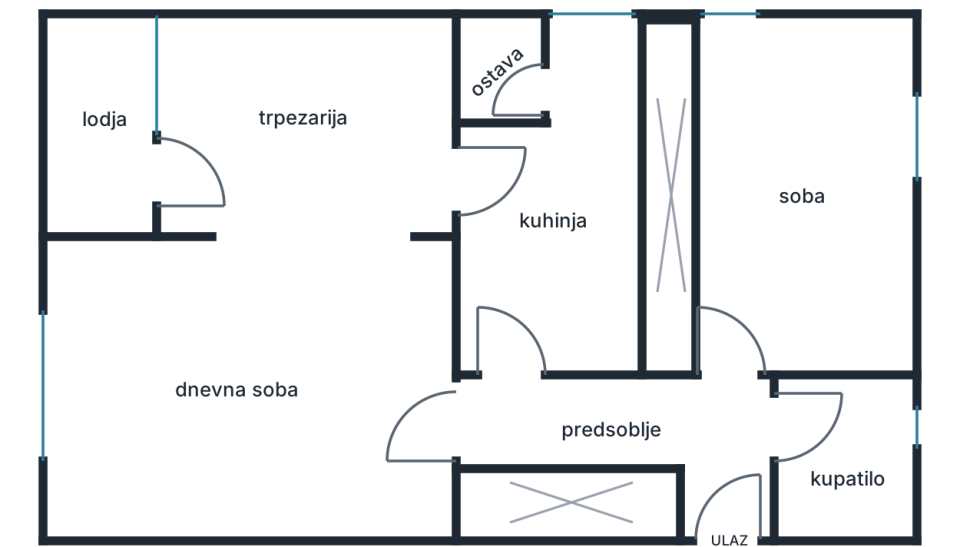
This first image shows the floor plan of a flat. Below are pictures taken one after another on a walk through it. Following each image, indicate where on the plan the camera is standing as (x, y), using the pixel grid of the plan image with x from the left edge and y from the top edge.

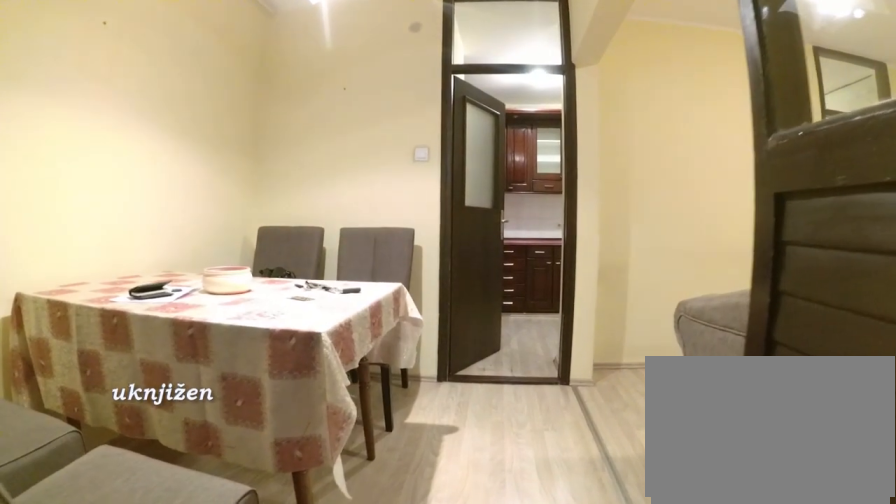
(178, 176)
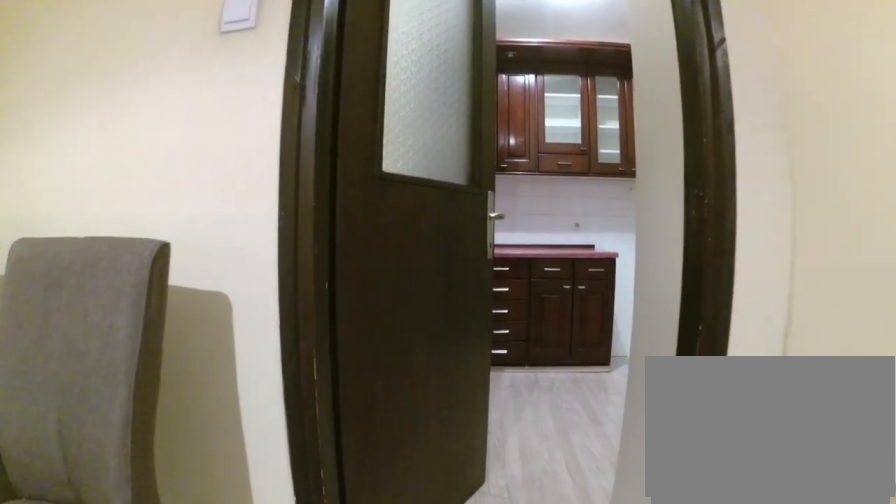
(364, 176)
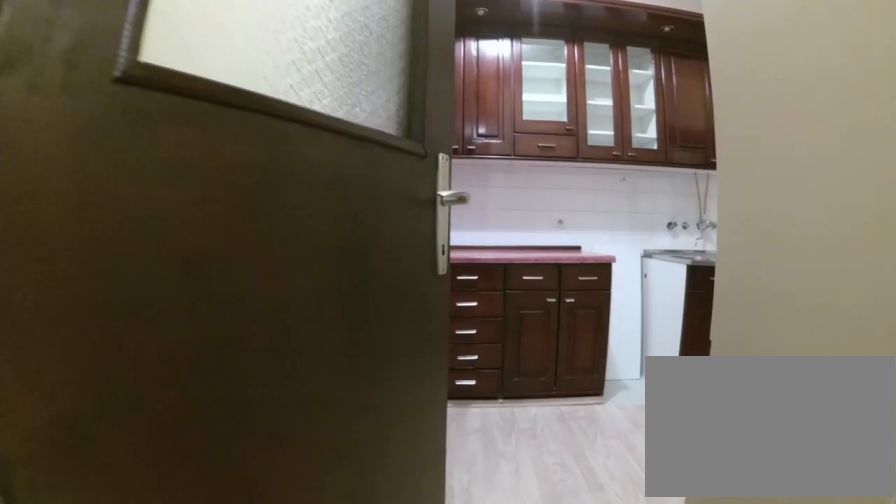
(410, 176)
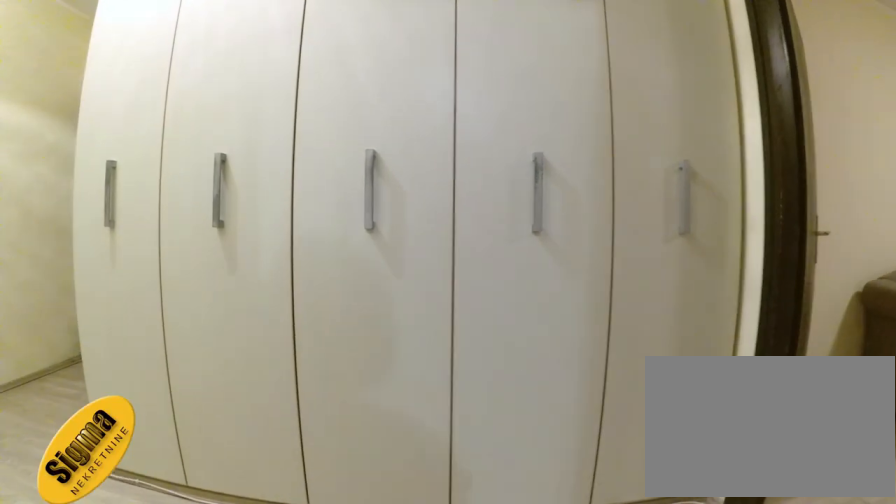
(515, 337)
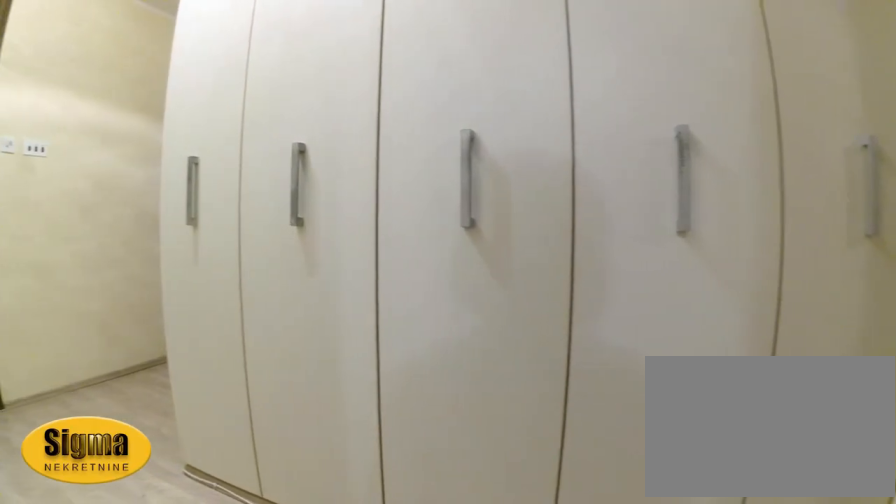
(509, 352)
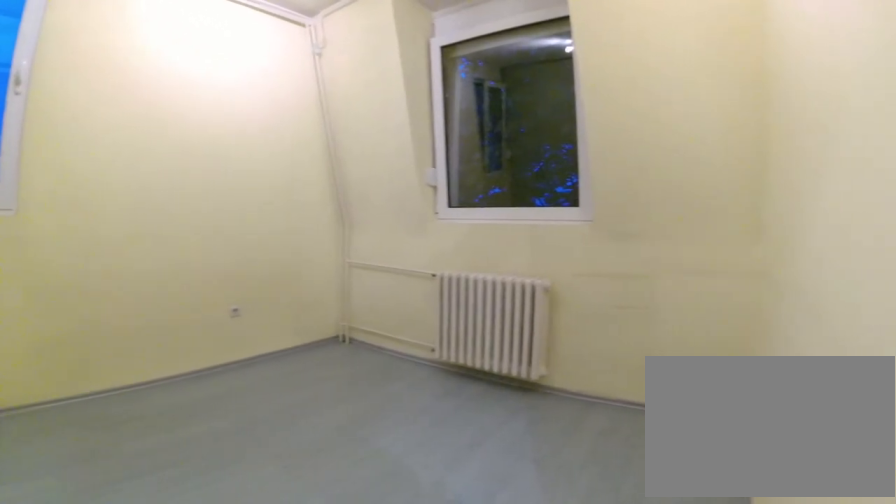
(730, 352)
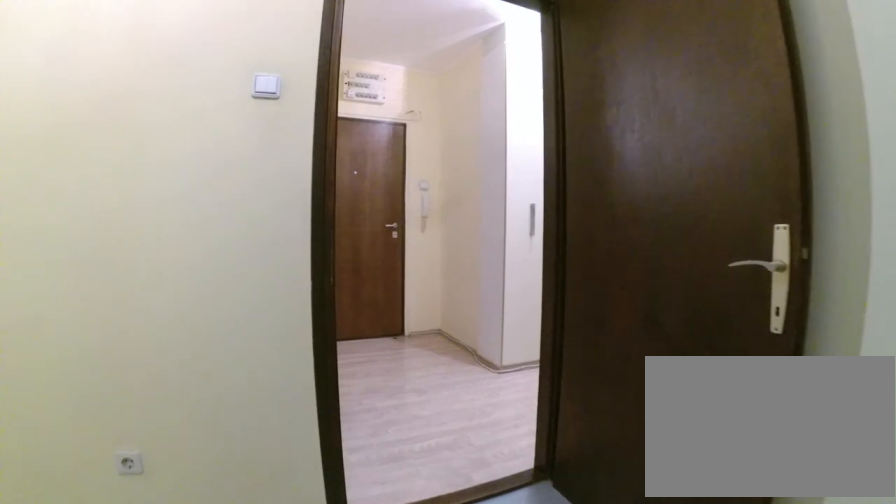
(788, 298)
